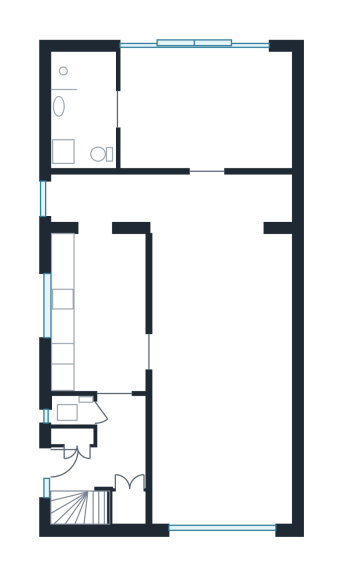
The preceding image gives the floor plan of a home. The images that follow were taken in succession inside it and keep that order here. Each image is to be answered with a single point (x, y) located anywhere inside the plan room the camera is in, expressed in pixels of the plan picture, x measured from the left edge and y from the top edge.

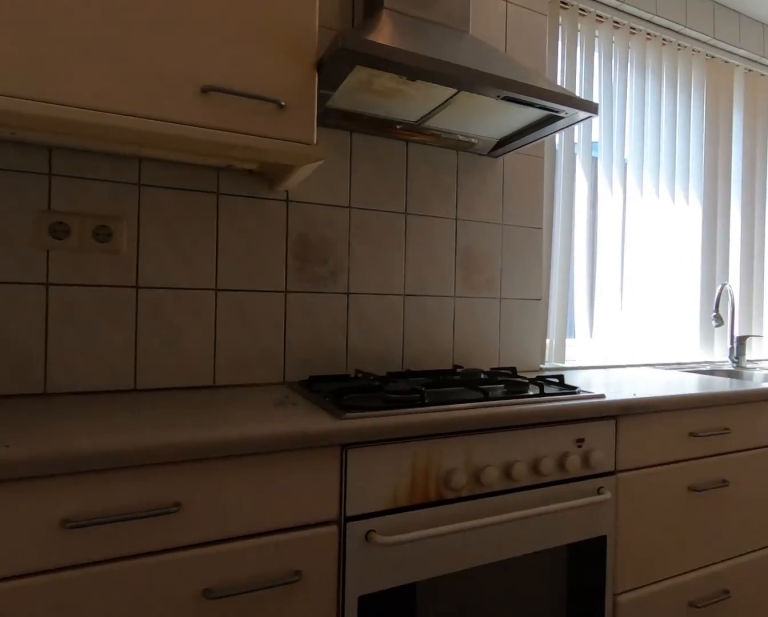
(109, 311)
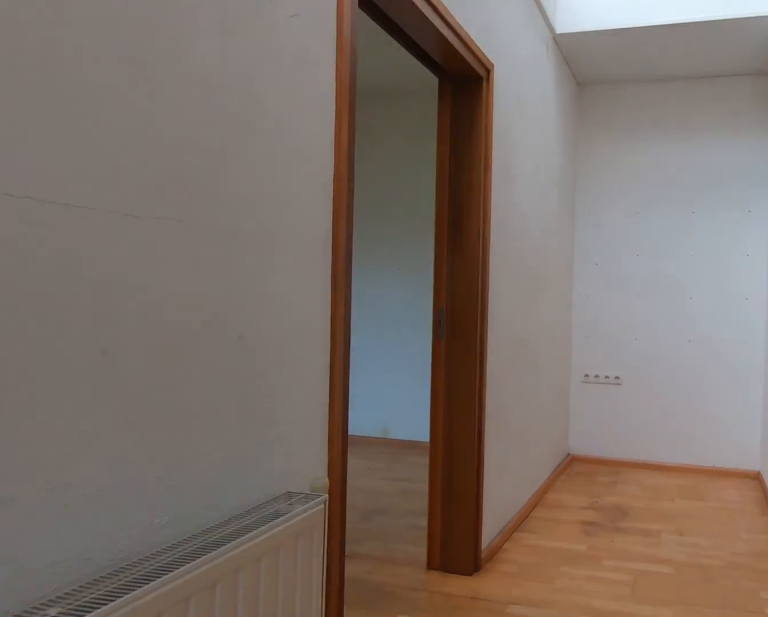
(172, 199)
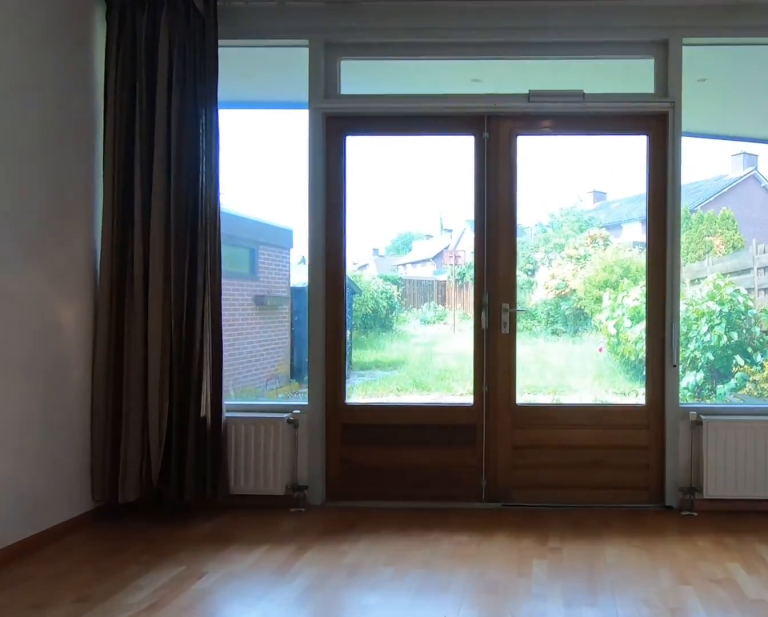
(205, 110)
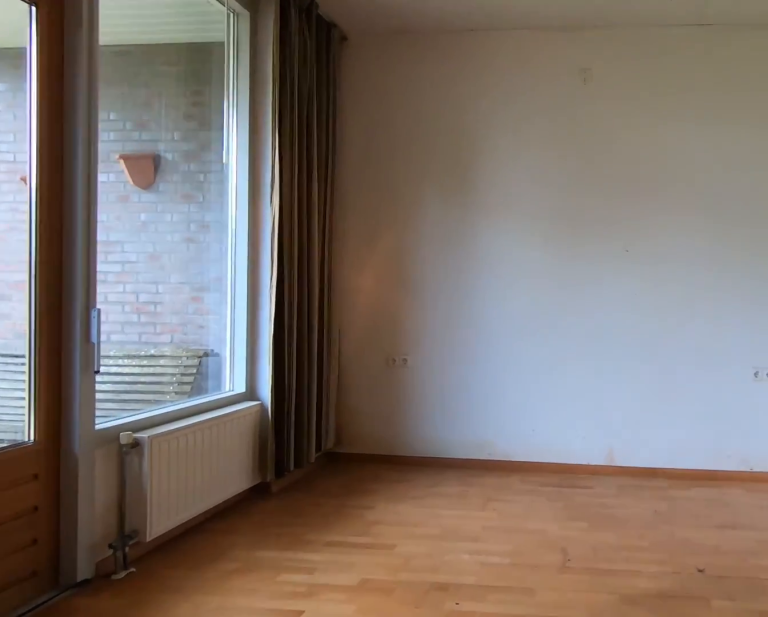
(205, 110)
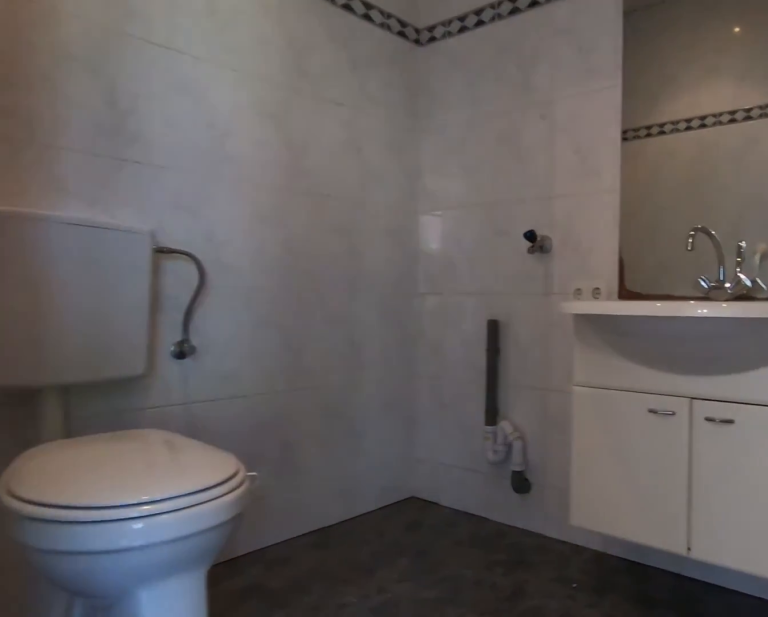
(83, 110)
